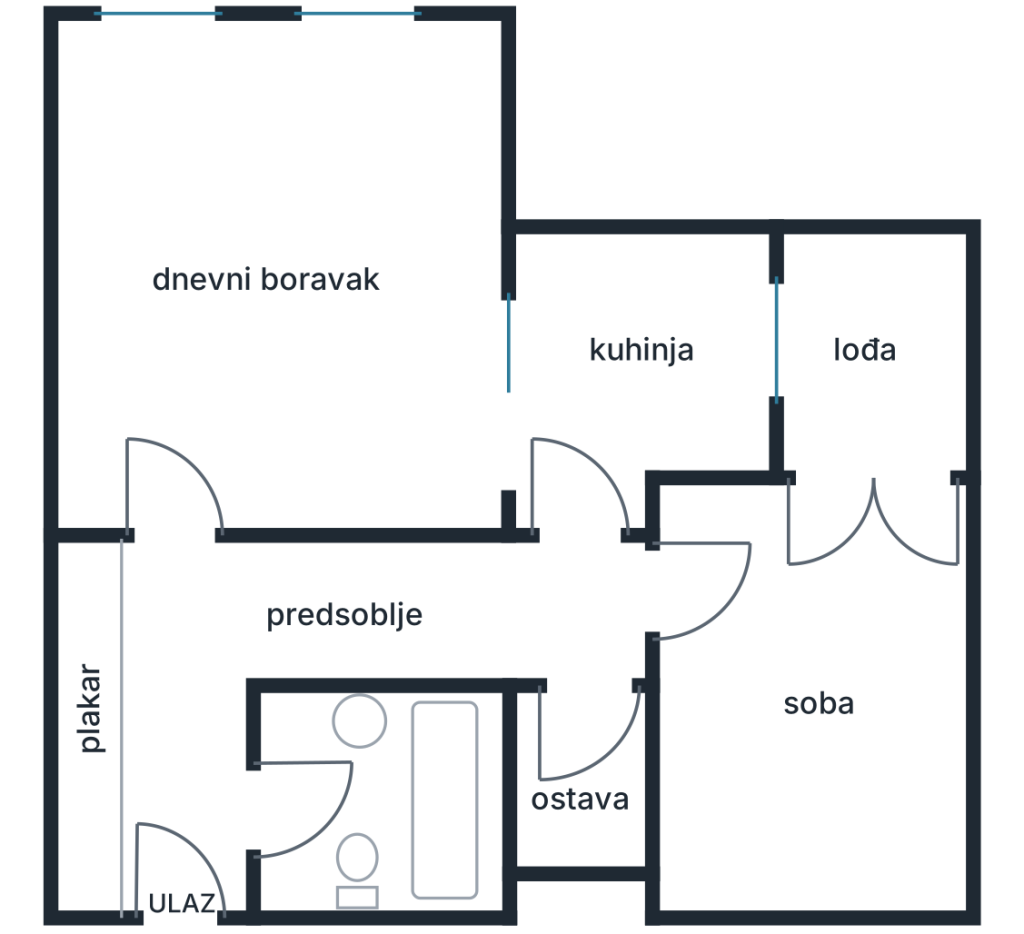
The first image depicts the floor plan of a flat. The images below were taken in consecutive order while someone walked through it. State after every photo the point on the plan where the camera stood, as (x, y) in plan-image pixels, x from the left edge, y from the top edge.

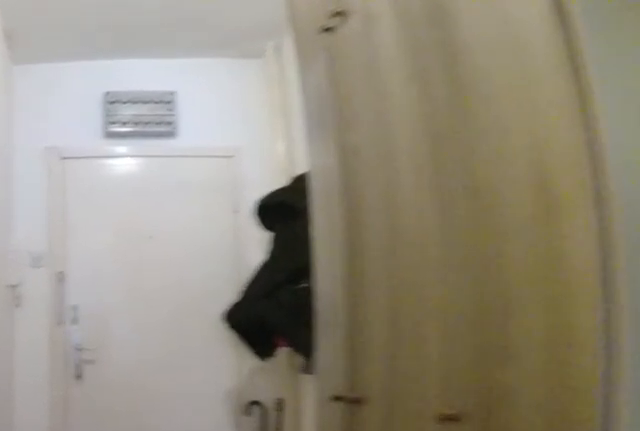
(153, 541)
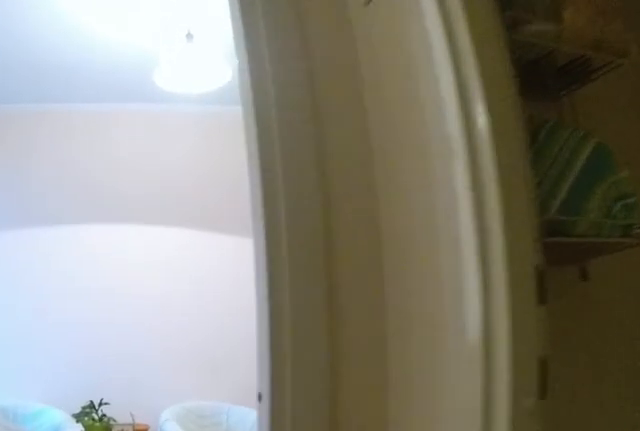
(497, 614)
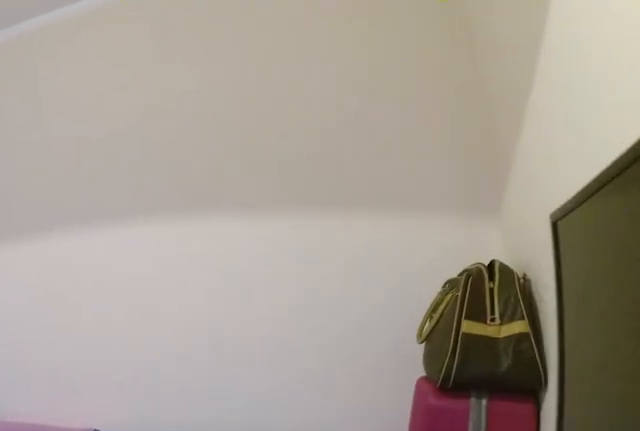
(660, 624)
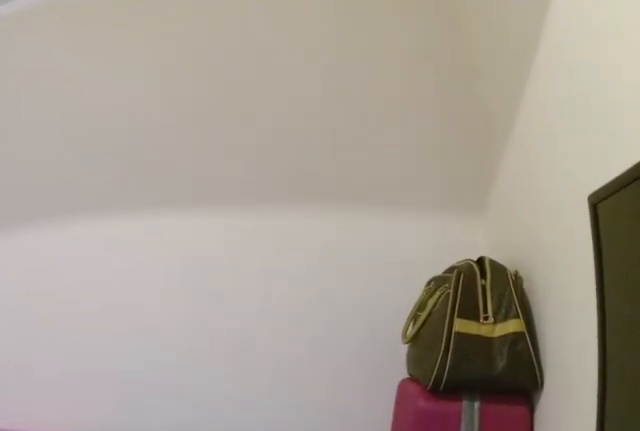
(666, 648)
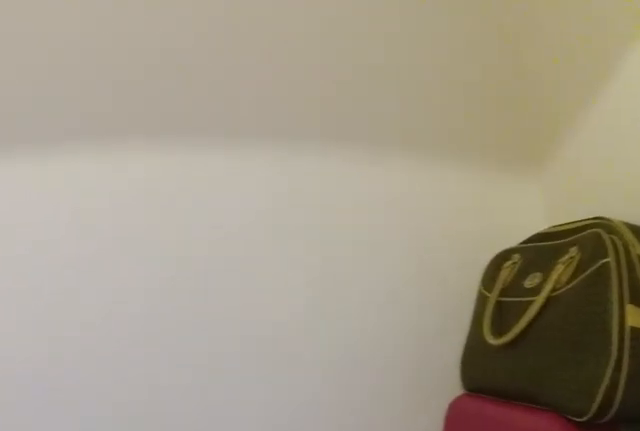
(702, 762)
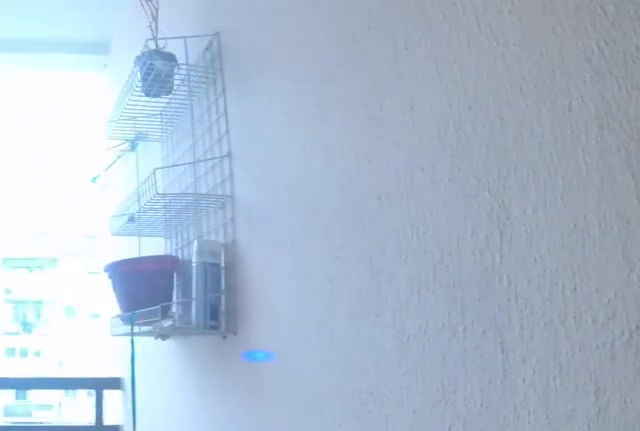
(917, 518)
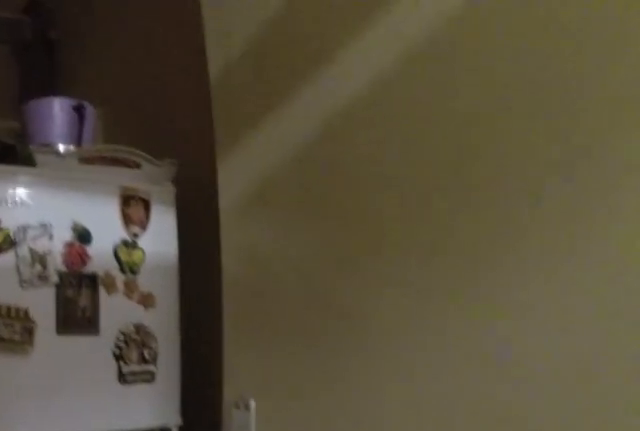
(587, 645)
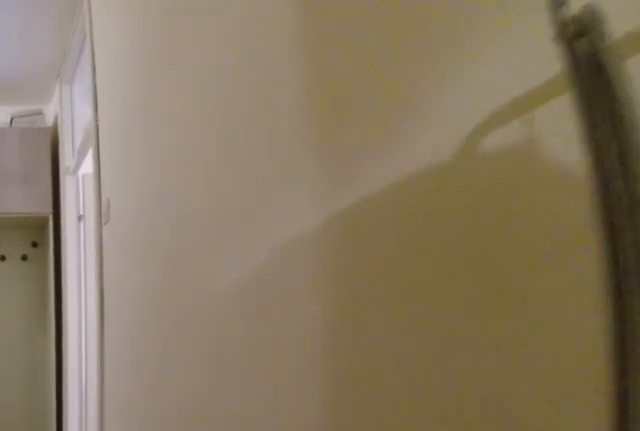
(480, 622)
